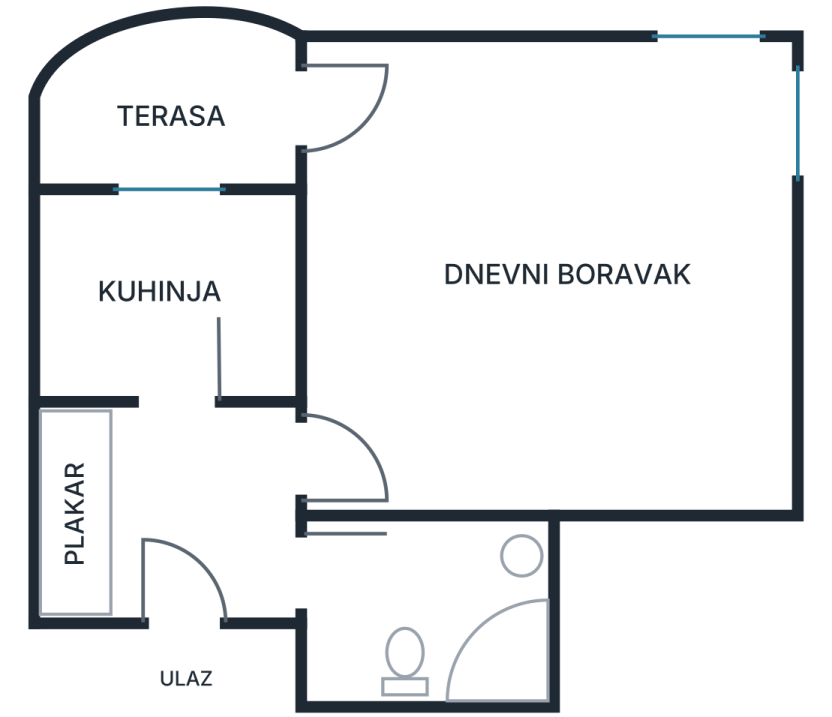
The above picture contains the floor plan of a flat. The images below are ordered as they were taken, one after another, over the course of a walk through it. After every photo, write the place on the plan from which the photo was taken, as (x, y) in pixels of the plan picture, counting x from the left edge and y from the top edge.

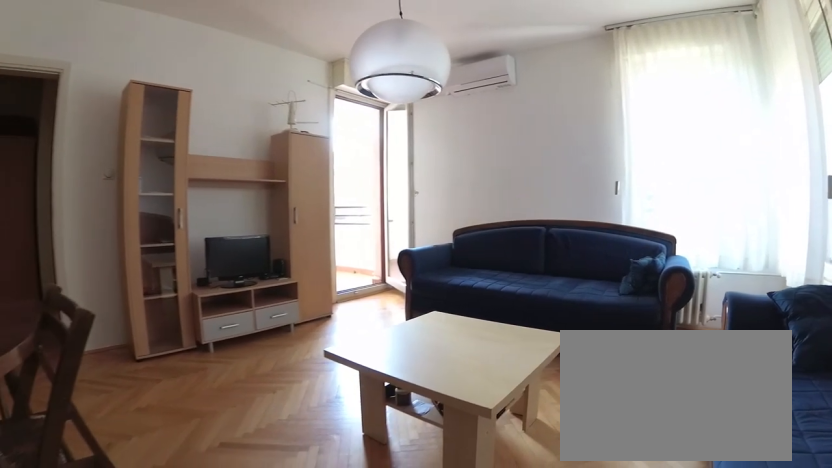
(632, 459)
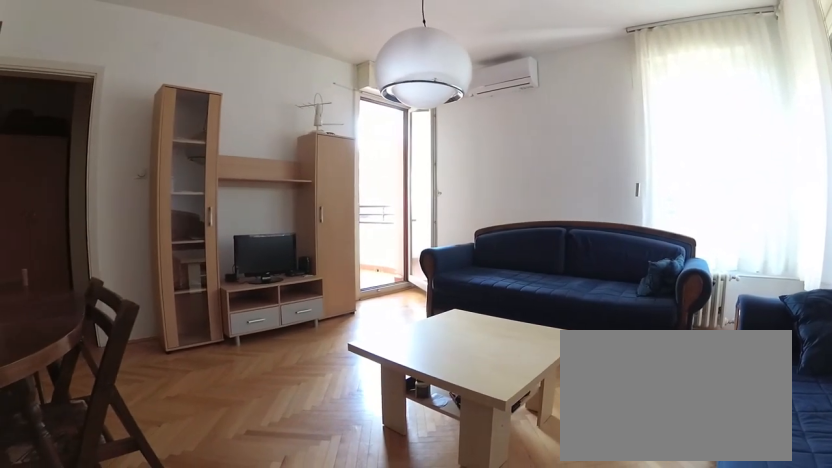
(648, 459)
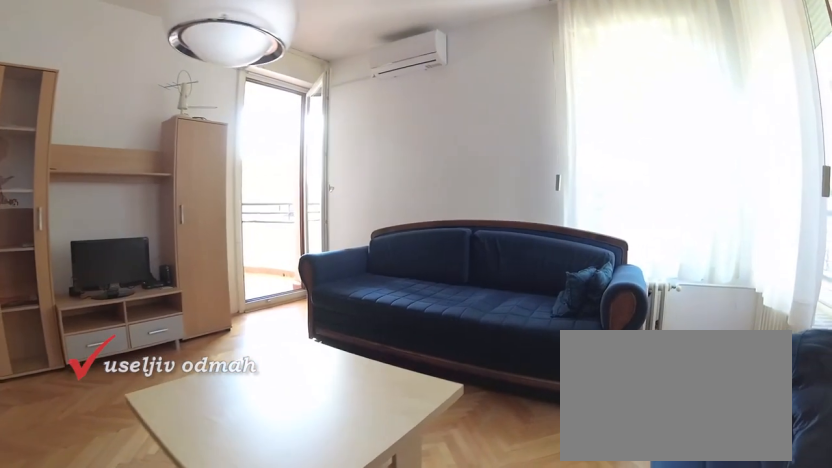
(675, 391)
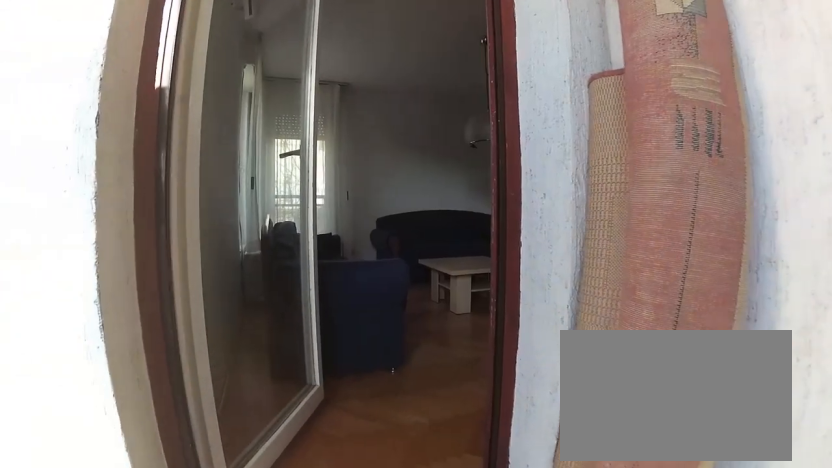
(205, 128)
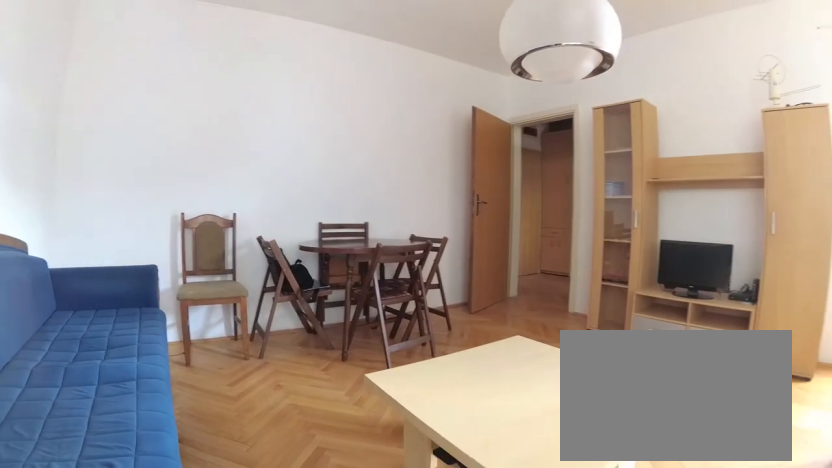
(655, 175)
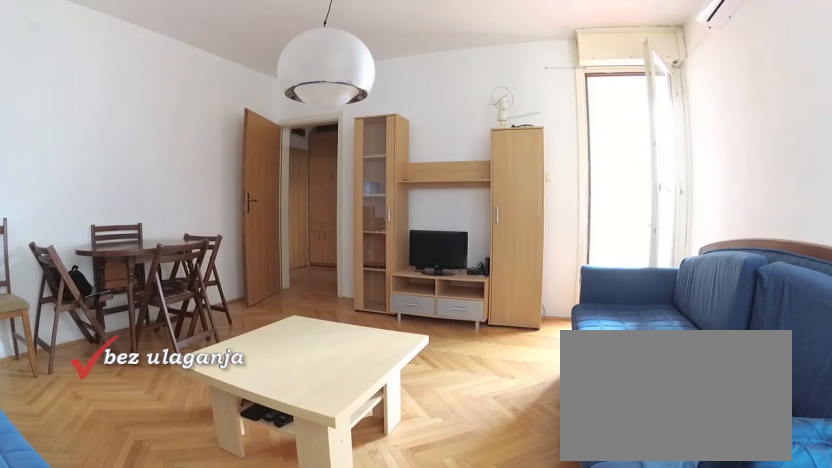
(727, 136)
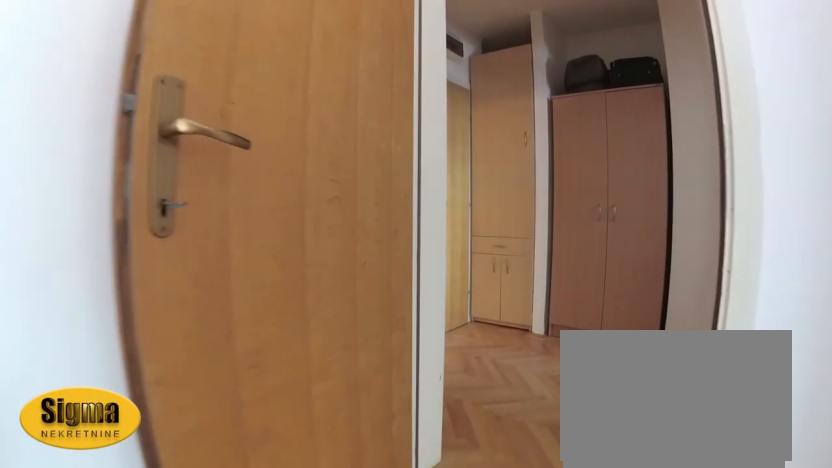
(434, 426)
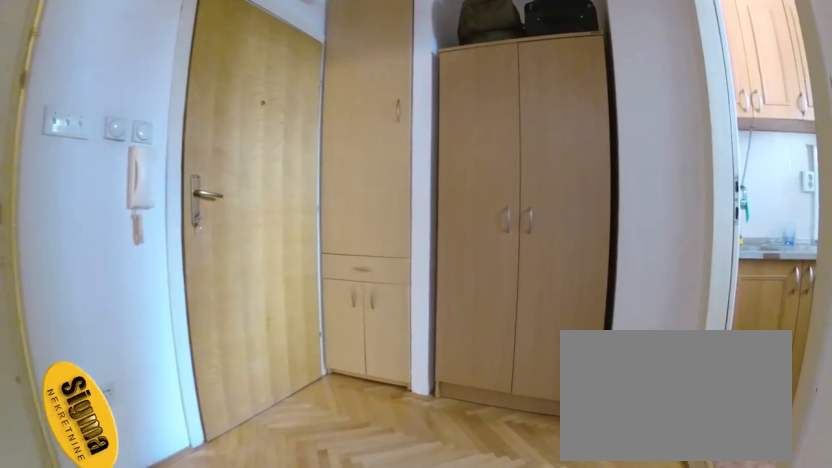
(367, 443)
